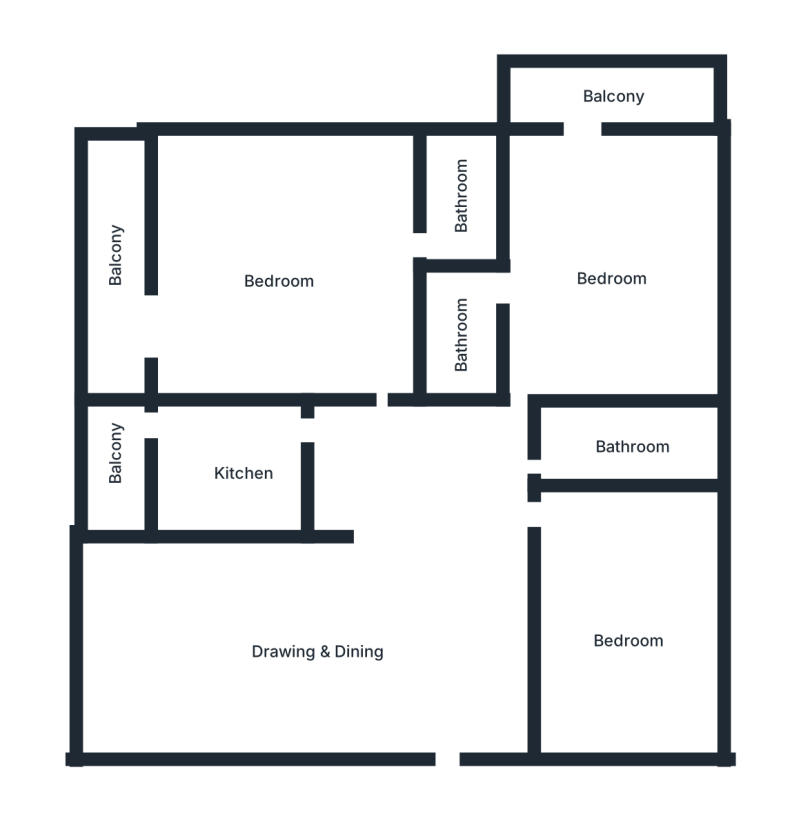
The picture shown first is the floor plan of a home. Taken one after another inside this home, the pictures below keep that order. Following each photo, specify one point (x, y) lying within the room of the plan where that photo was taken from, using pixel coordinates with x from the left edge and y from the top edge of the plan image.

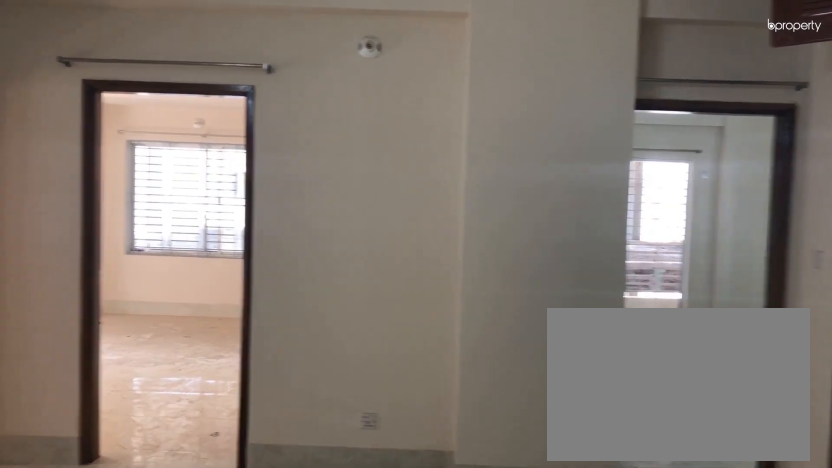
(321, 657)
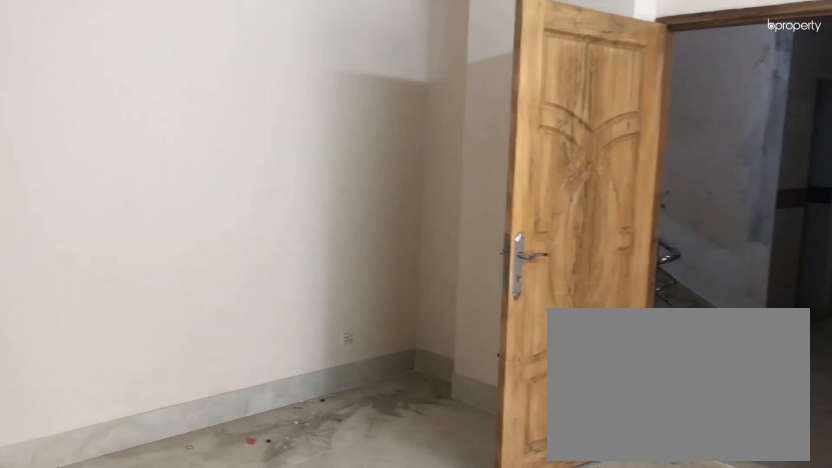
(321, 657)
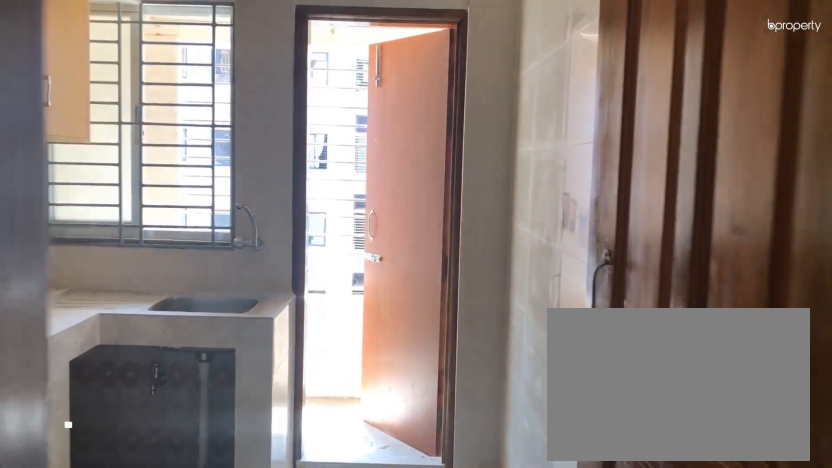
(238, 466)
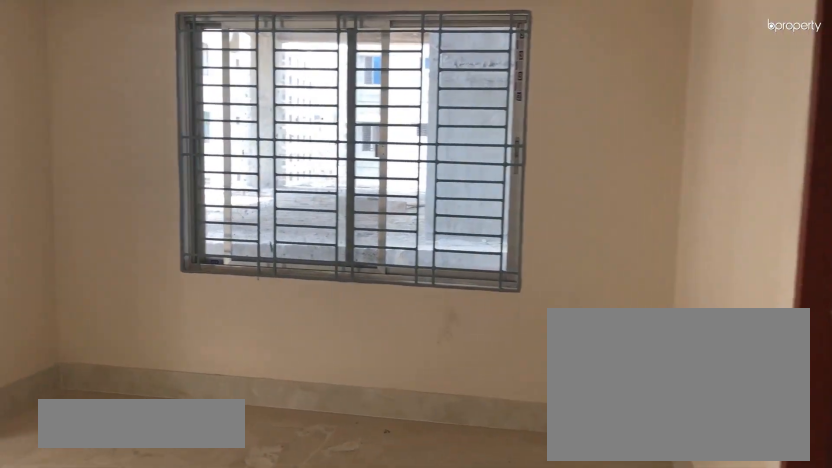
(278, 281)
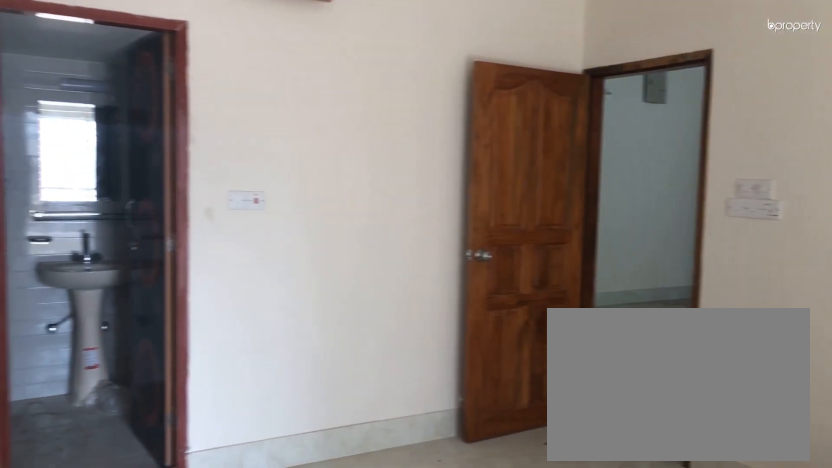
(278, 281)
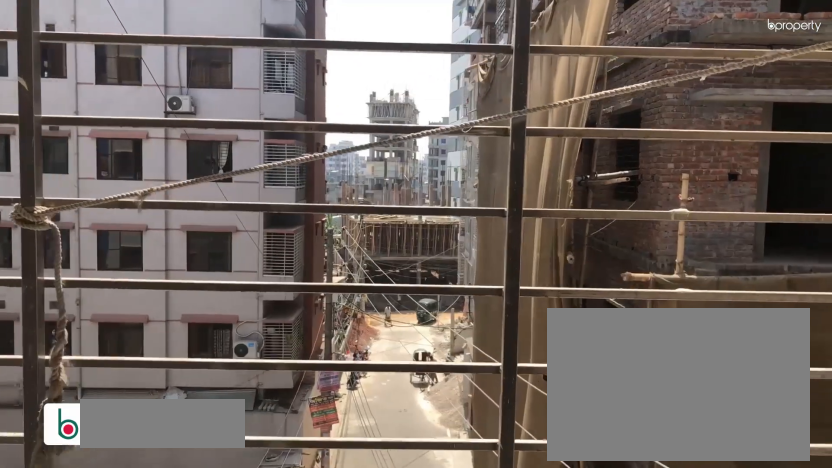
(119, 322)
